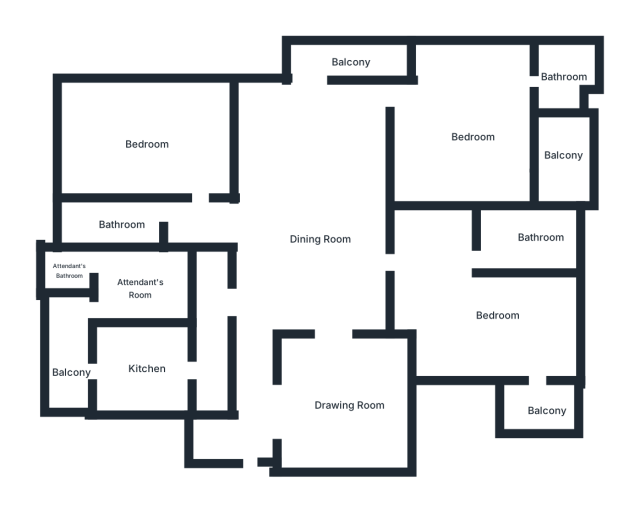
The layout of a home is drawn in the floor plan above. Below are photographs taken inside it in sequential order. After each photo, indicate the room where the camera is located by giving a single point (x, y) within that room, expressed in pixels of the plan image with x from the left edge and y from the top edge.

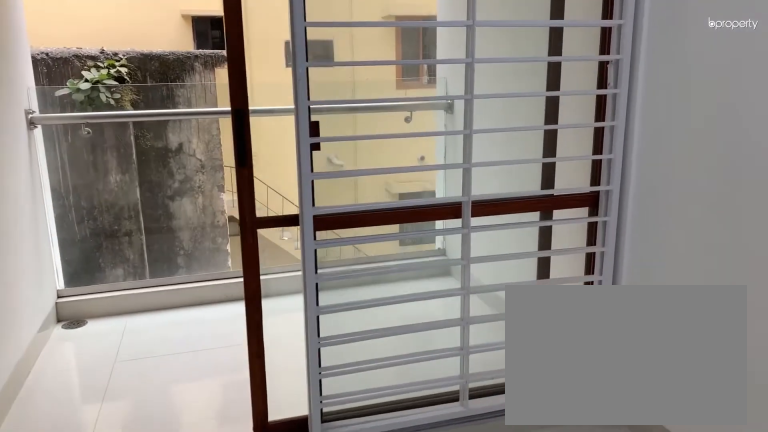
(474, 135)
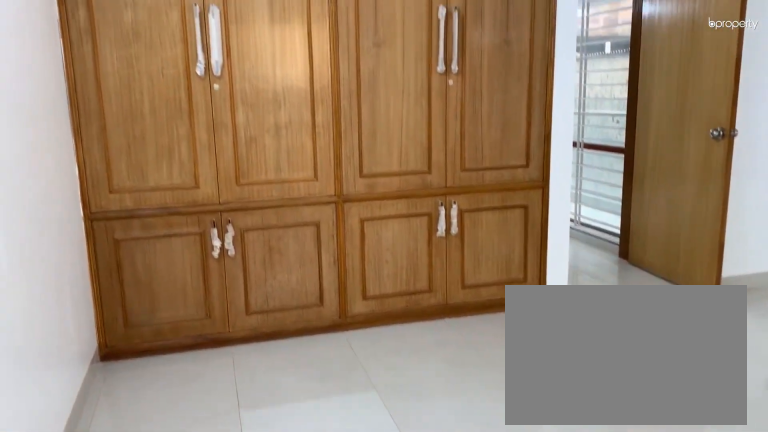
(474, 135)
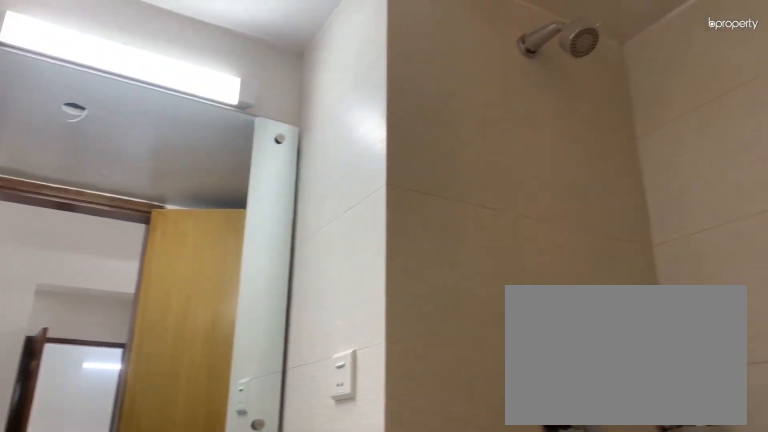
(566, 80)
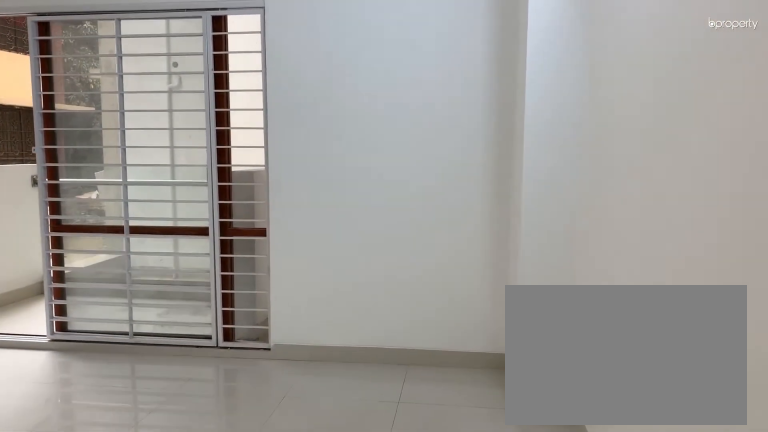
(498, 313)
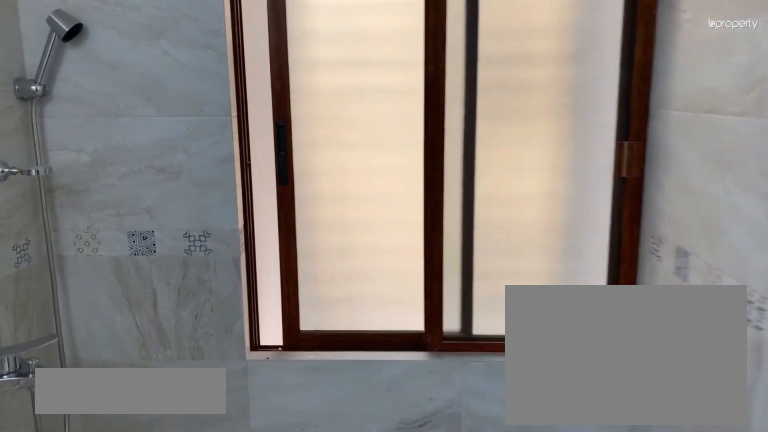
(538, 239)
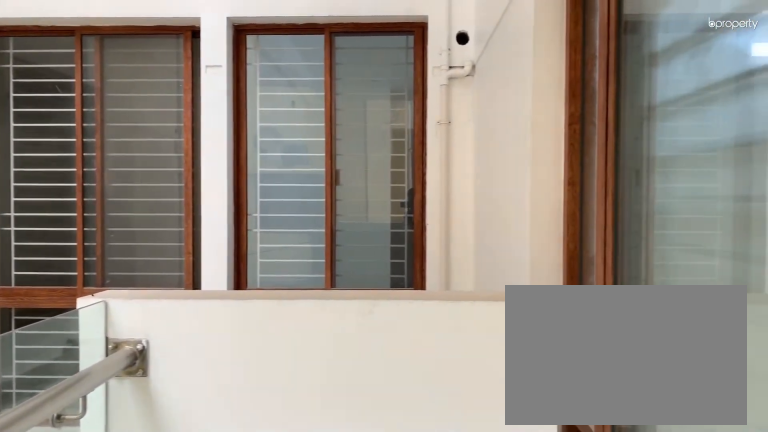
(542, 407)
